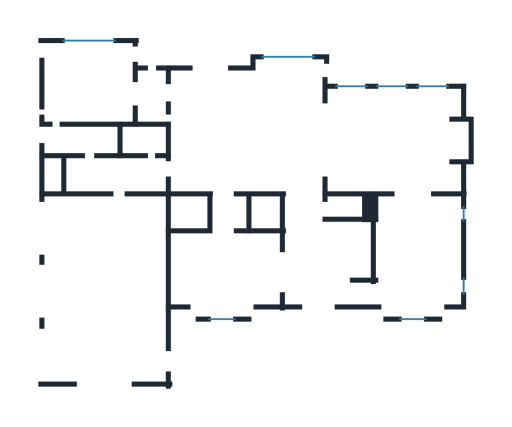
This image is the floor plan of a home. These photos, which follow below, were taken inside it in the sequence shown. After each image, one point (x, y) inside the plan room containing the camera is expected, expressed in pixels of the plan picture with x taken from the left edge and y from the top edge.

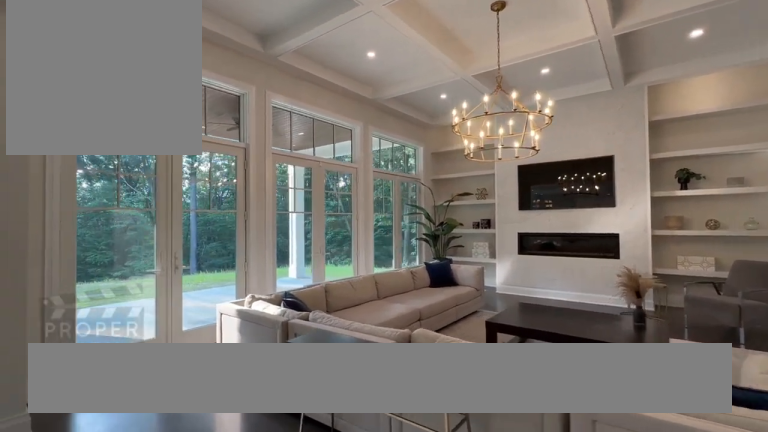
(398, 140)
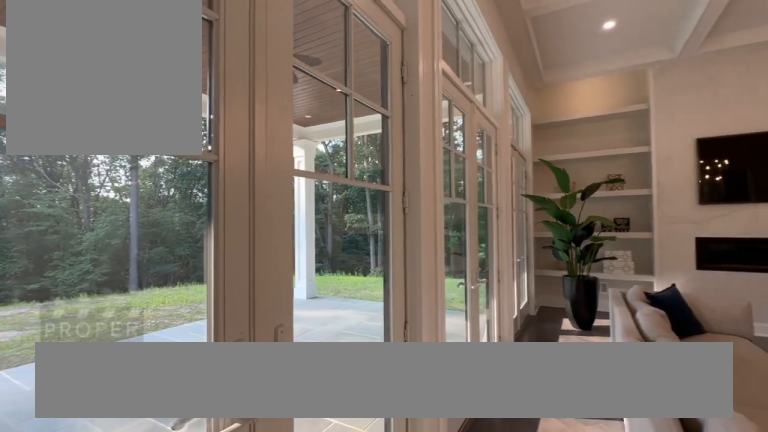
(398, 140)
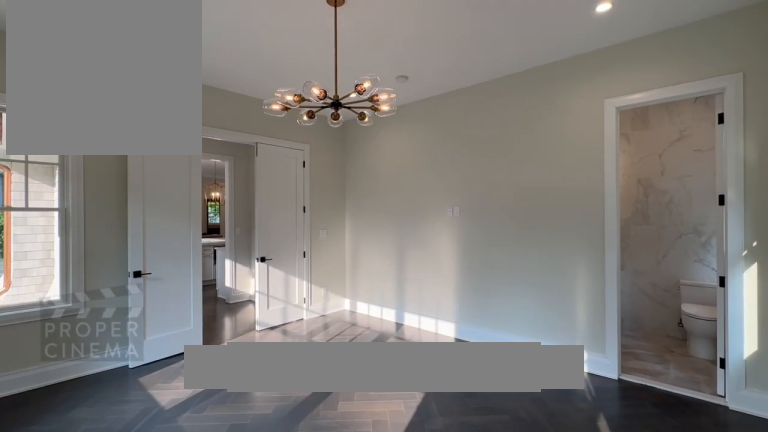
(89, 81)
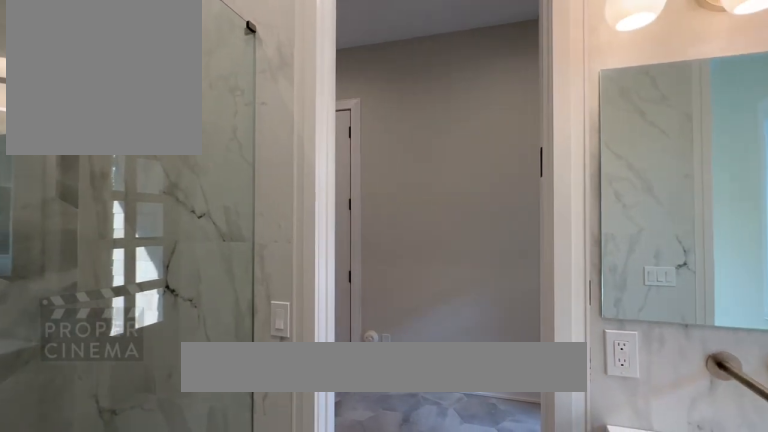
(83, 140)
